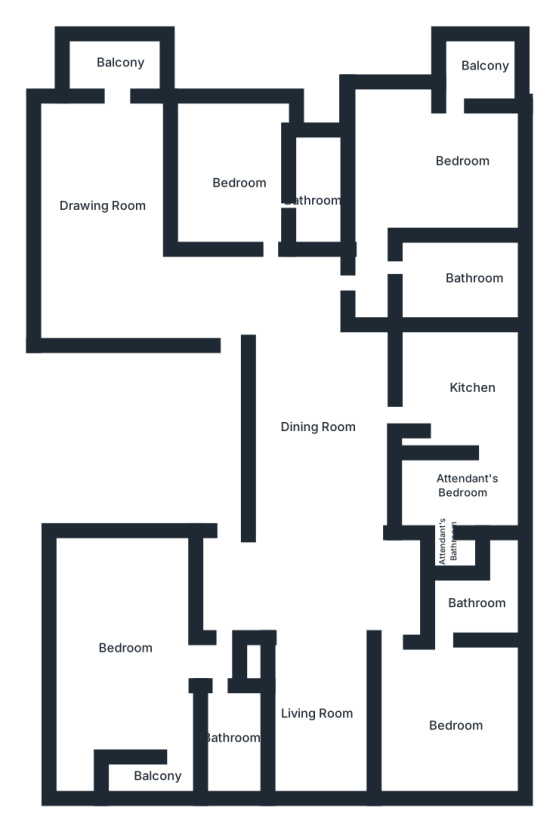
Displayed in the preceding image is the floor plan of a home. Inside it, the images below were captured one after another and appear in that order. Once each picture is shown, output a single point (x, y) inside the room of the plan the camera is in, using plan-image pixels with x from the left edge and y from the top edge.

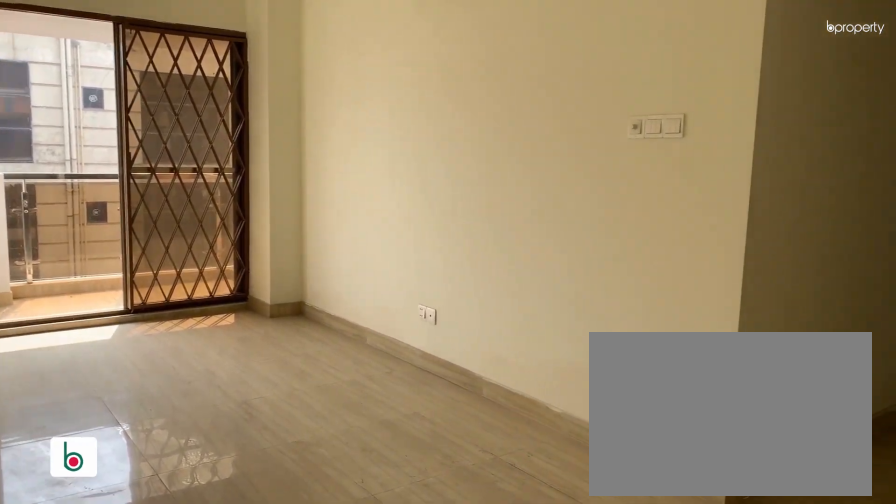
(106, 190)
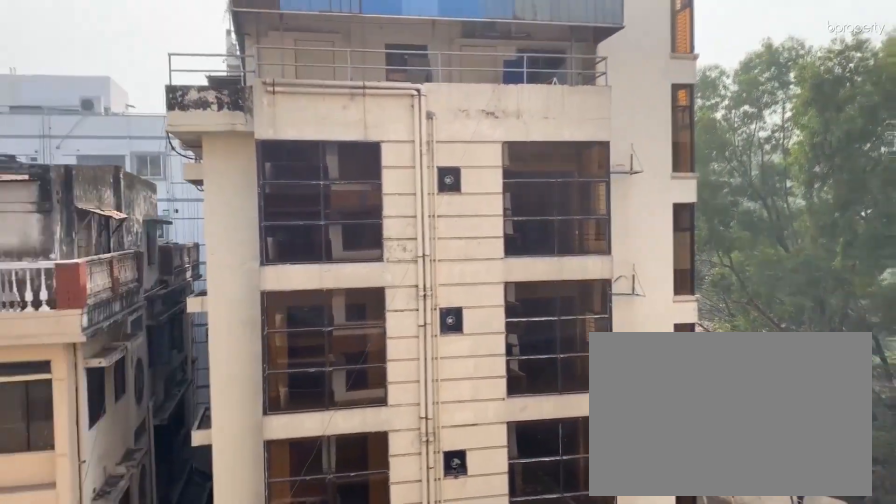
(118, 74)
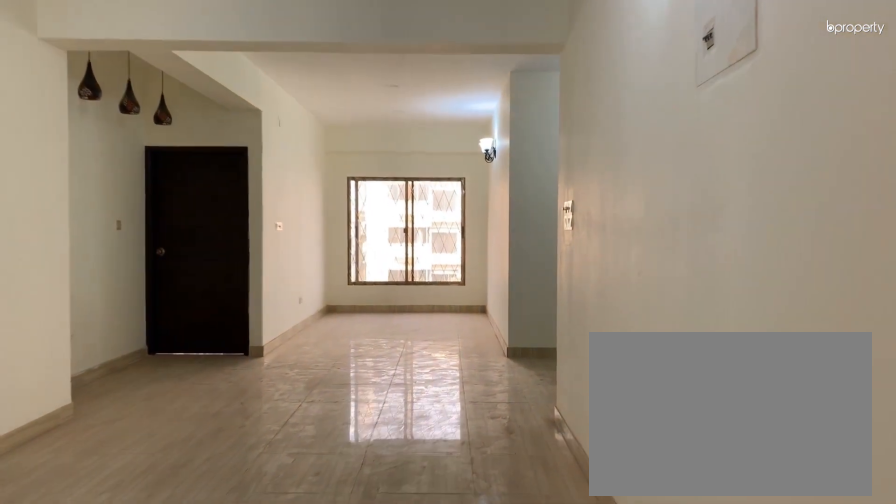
(318, 439)
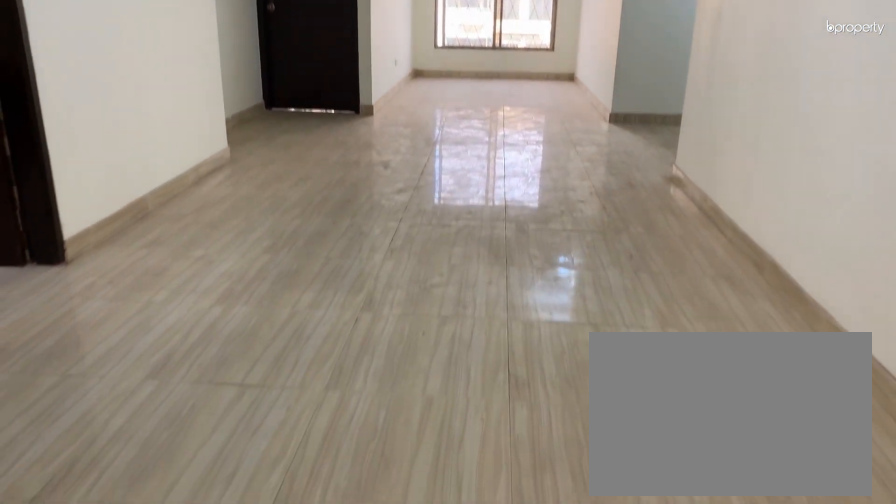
(318, 439)
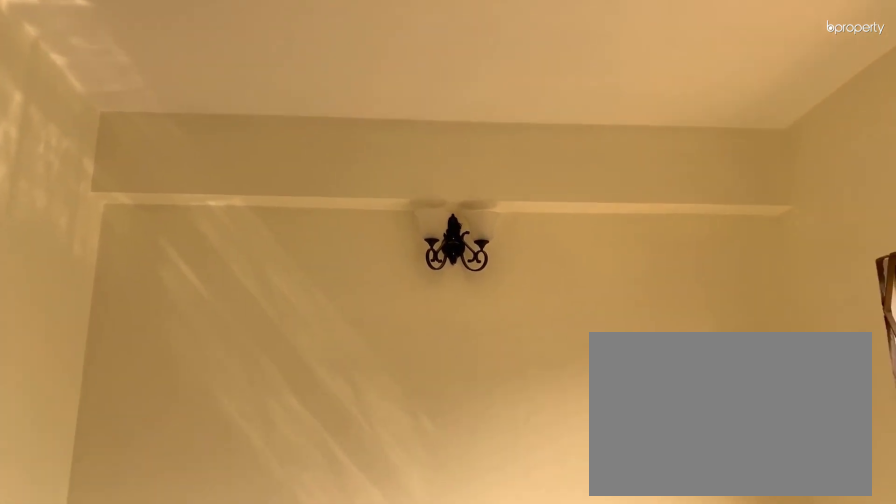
(249, 189)
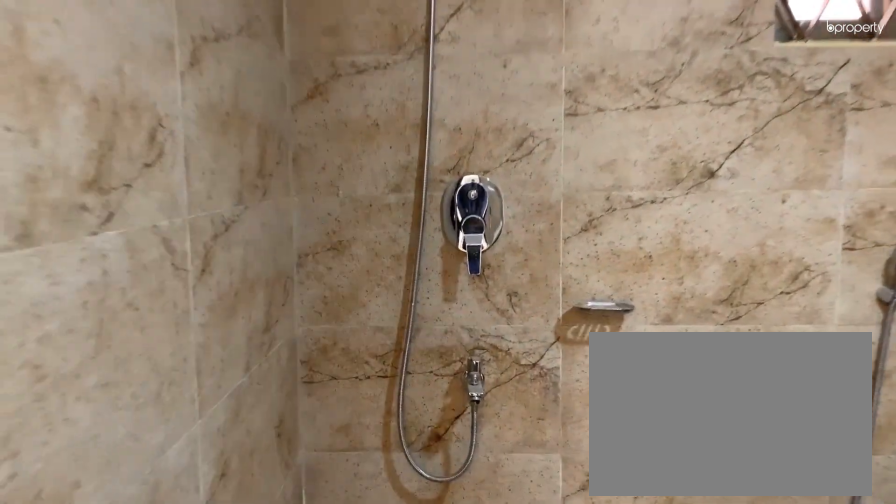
(450, 266)
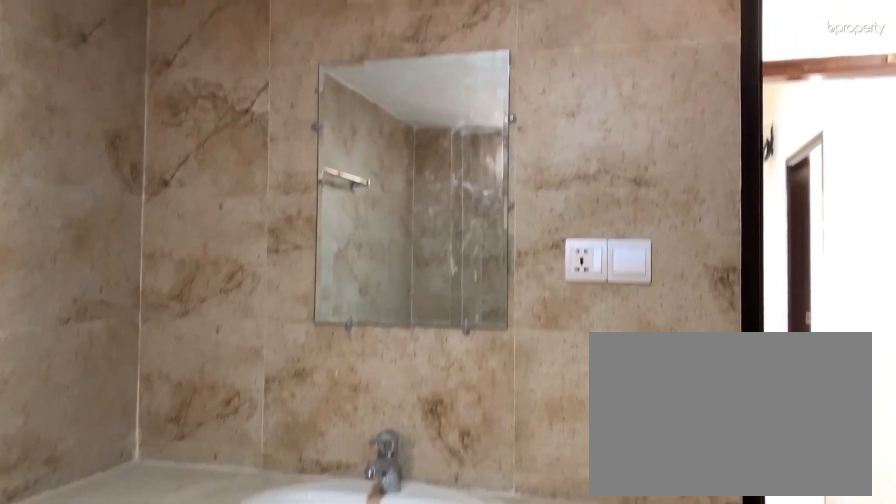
(450, 266)
